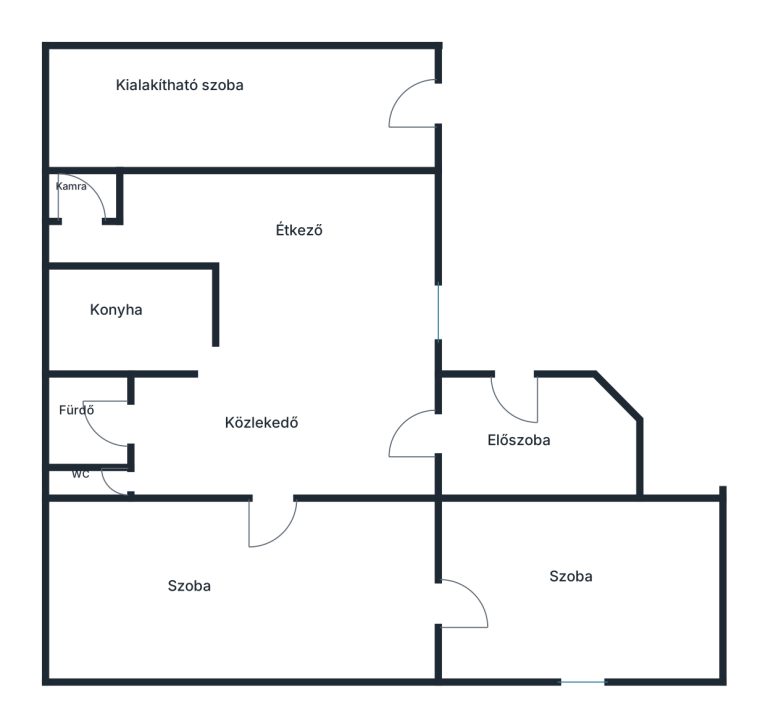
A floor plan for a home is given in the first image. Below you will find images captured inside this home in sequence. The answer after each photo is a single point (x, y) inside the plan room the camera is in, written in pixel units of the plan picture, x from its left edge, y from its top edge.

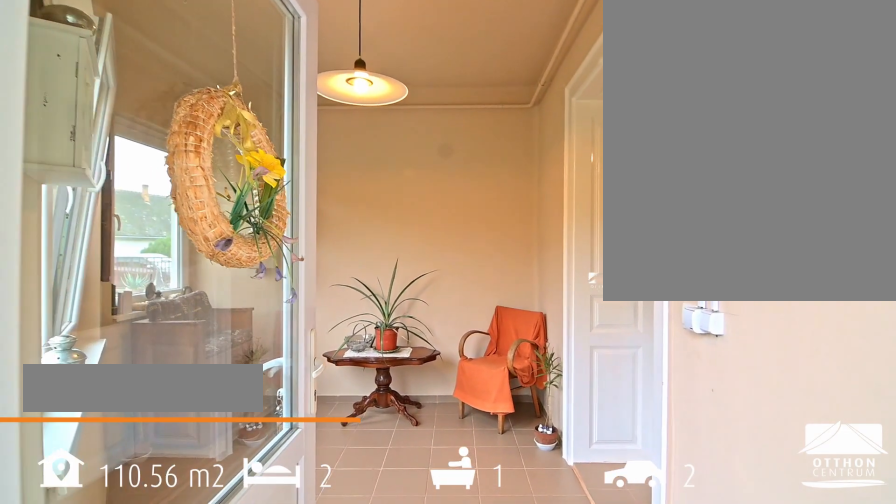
(588, 447)
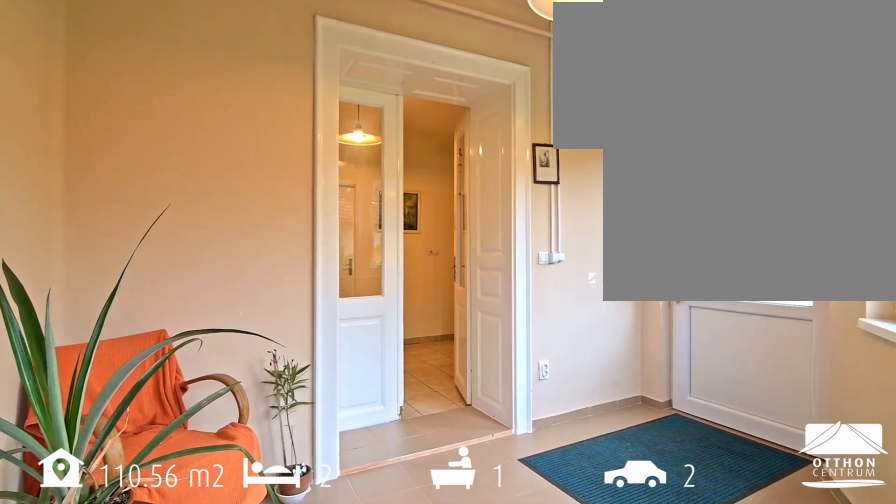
(588, 447)
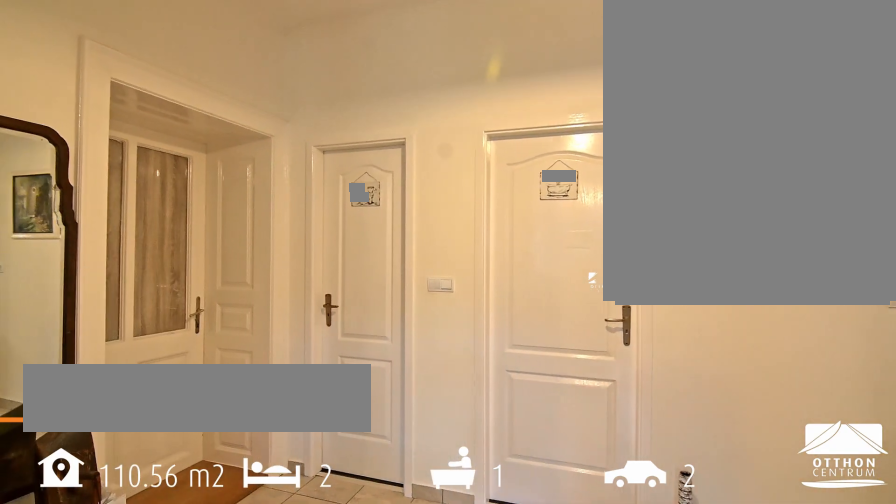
(264, 465)
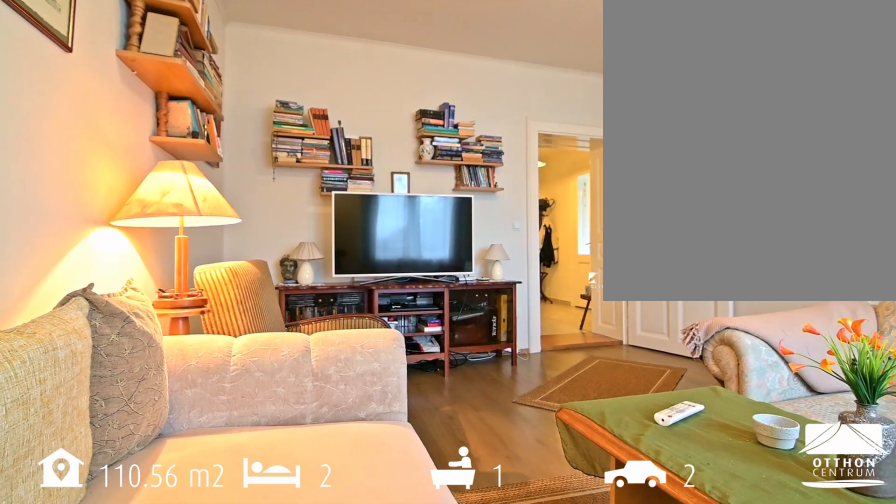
(187, 639)
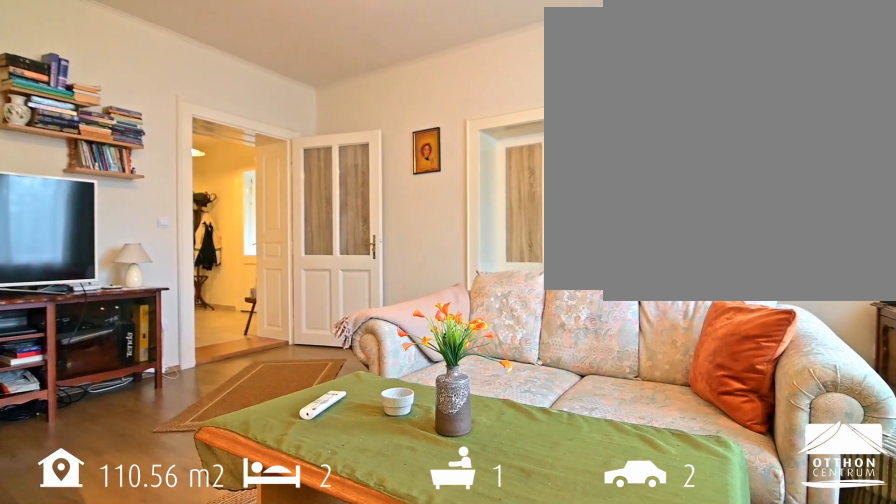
(187, 639)
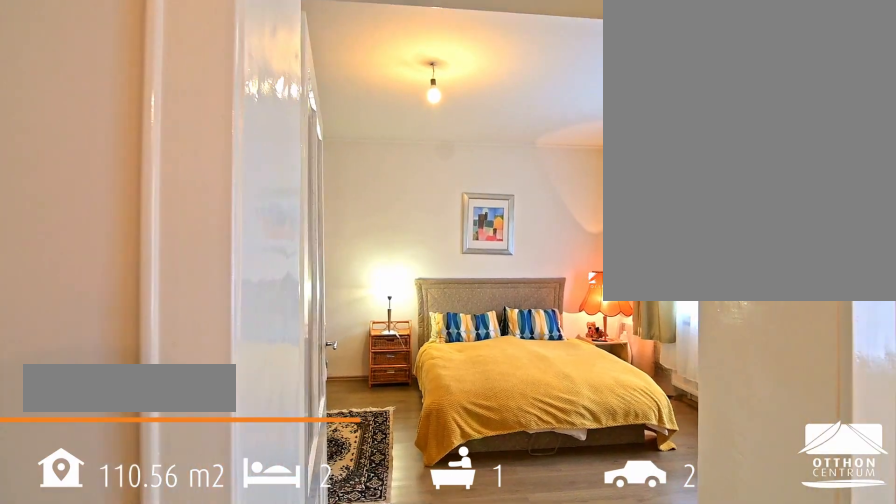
(577, 631)
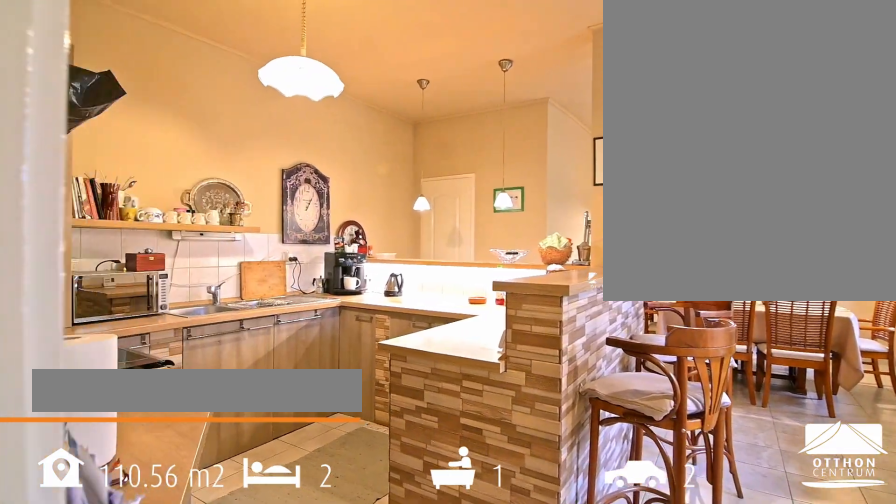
(281, 258)
